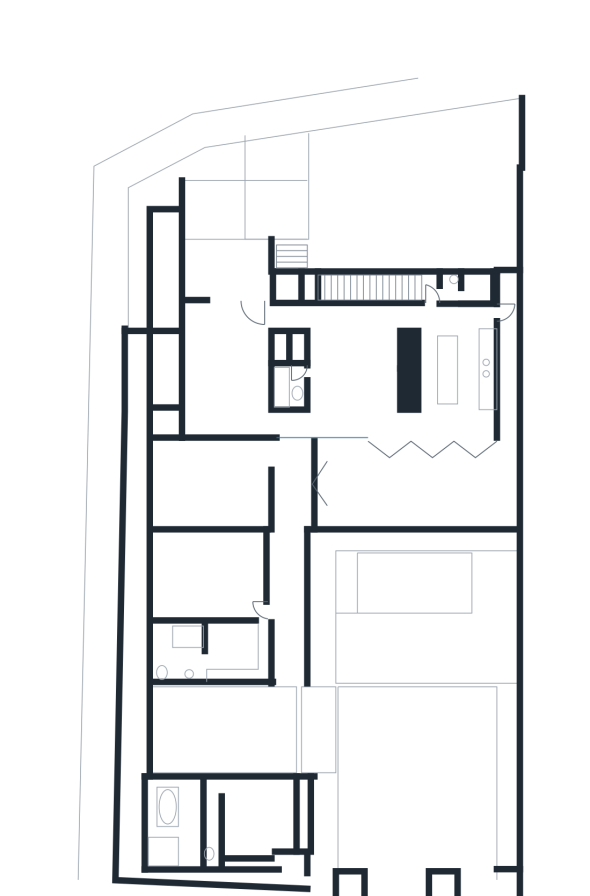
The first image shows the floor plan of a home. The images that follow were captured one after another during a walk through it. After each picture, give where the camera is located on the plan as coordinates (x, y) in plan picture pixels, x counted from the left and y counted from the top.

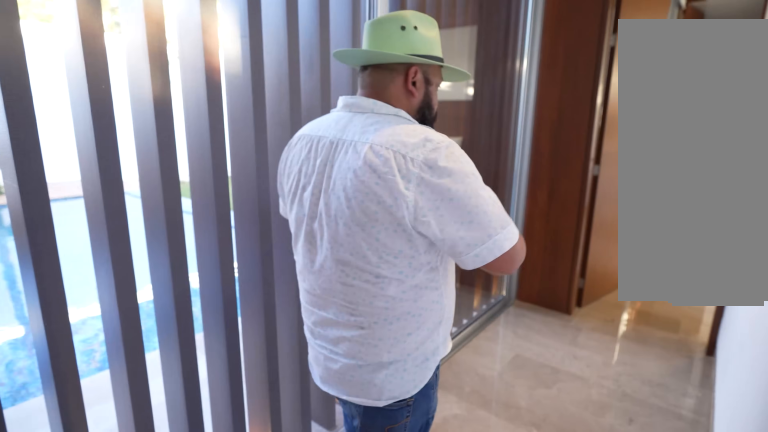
(269, 611)
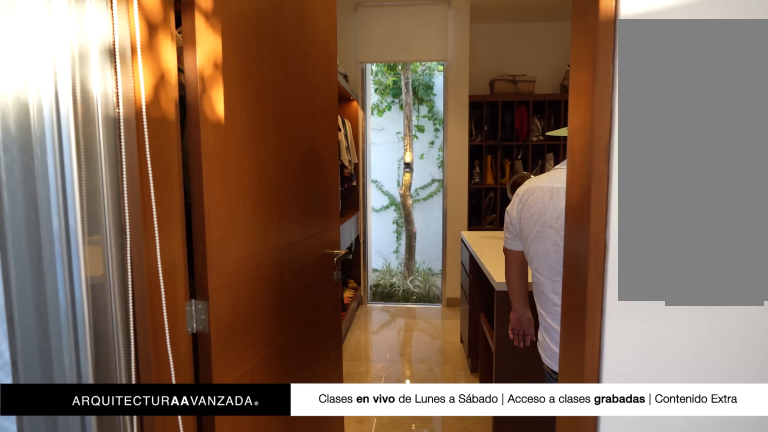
(284, 761)
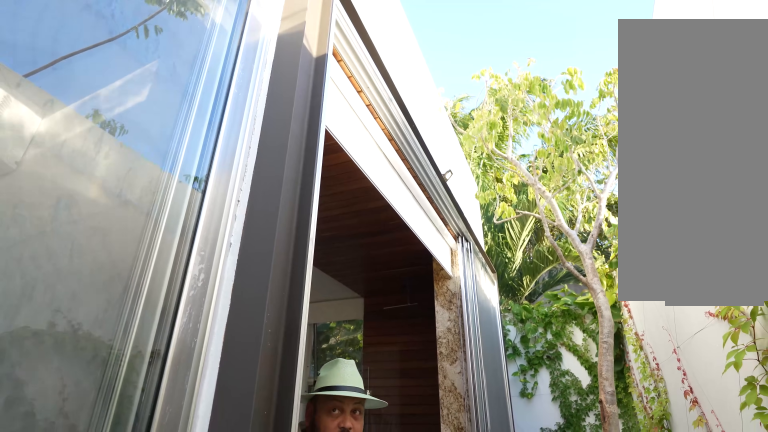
(129, 762)
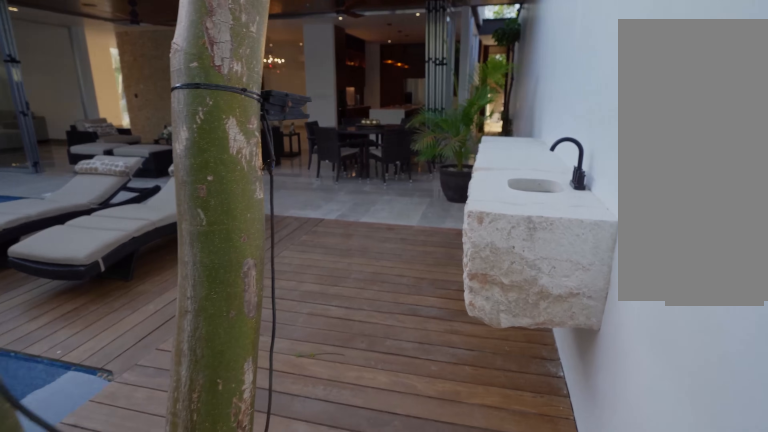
(504, 671)
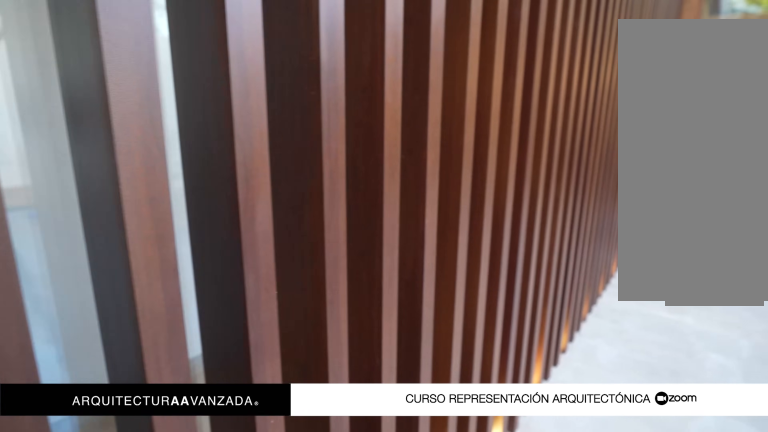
(322, 679)
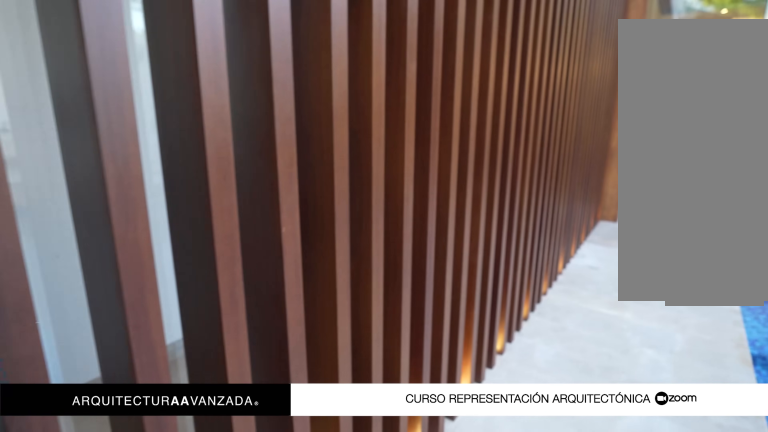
(322, 680)
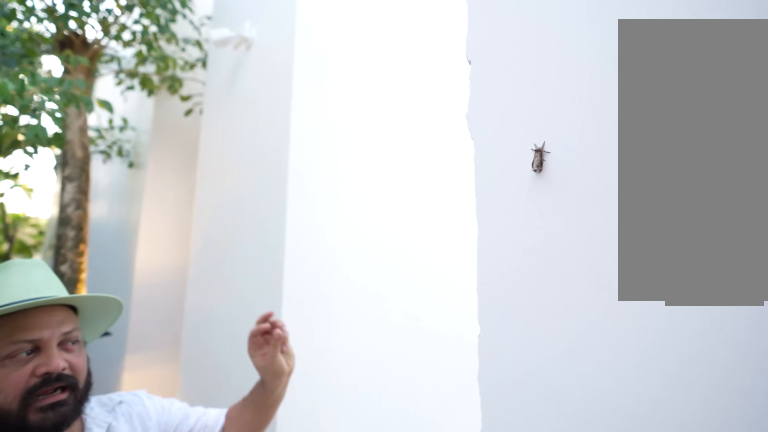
(315, 884)
